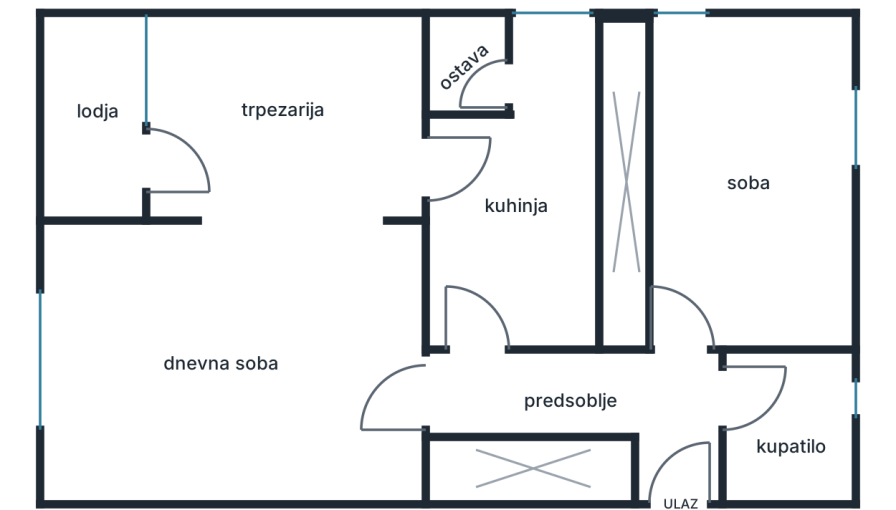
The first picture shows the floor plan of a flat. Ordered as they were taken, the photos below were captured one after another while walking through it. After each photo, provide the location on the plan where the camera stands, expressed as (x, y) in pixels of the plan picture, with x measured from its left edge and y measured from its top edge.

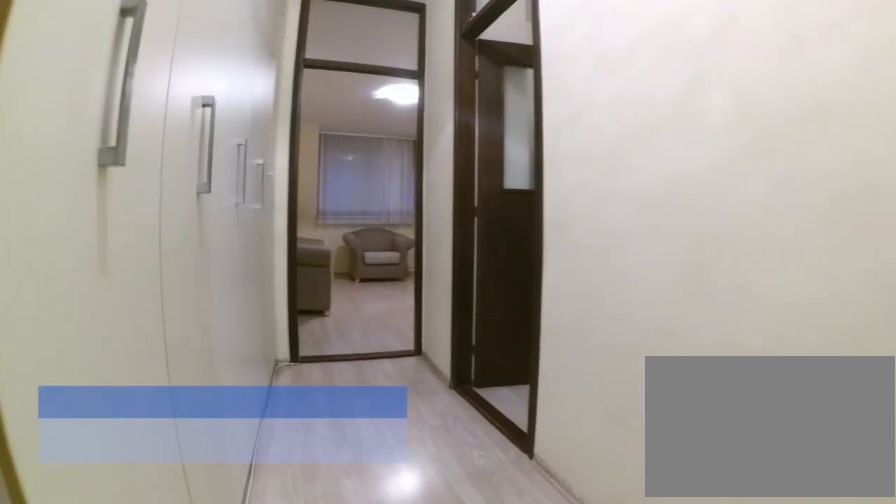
(655, 401)
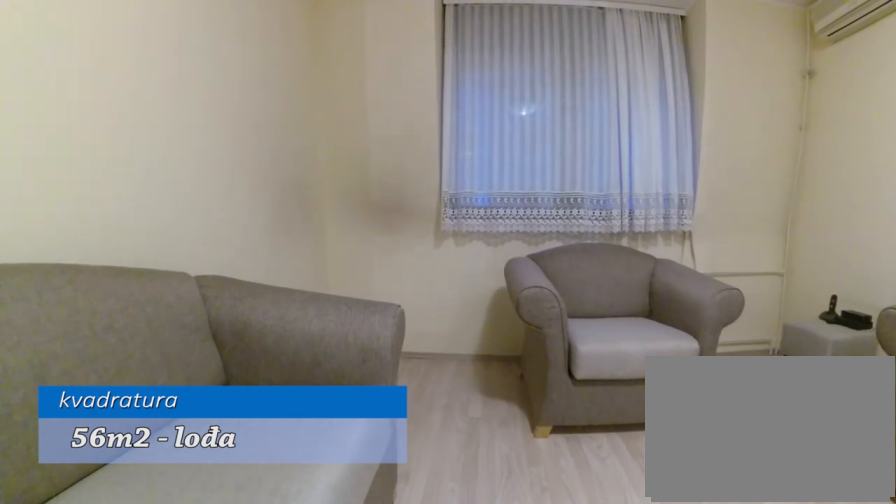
(291, 394)
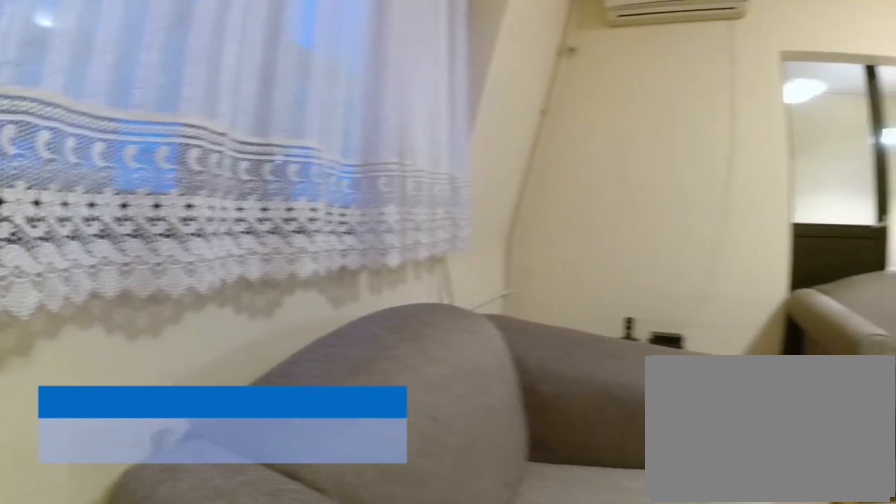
(75, 426)
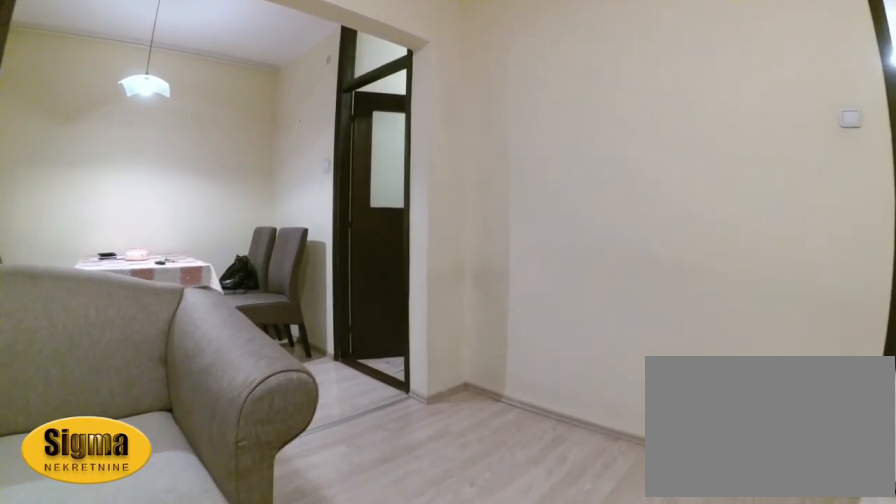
(195, 372)
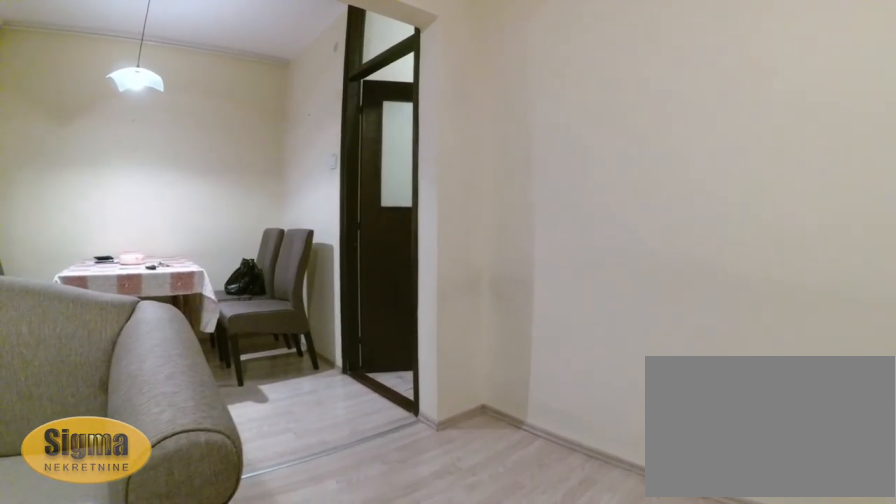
(214, 363)
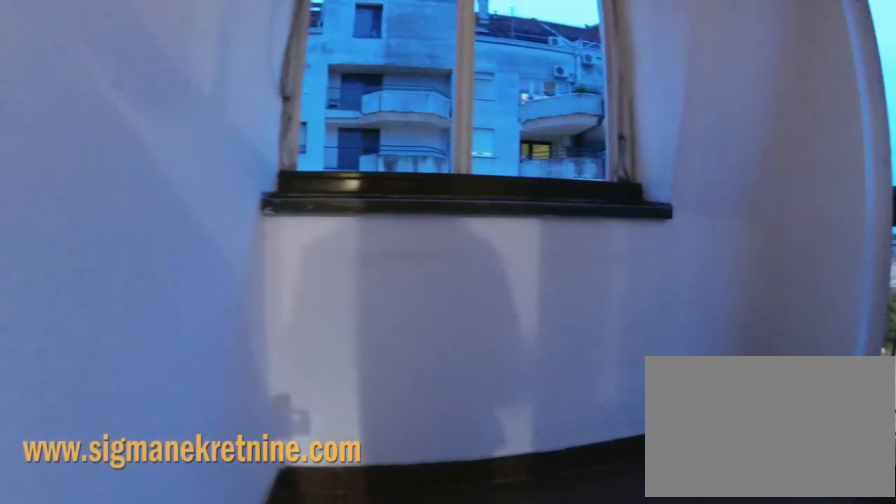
(162, 162)
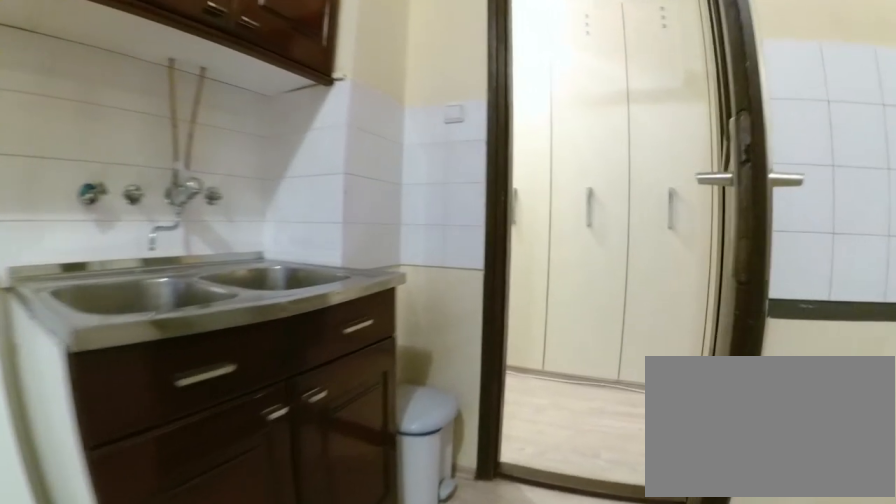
(529, 211)
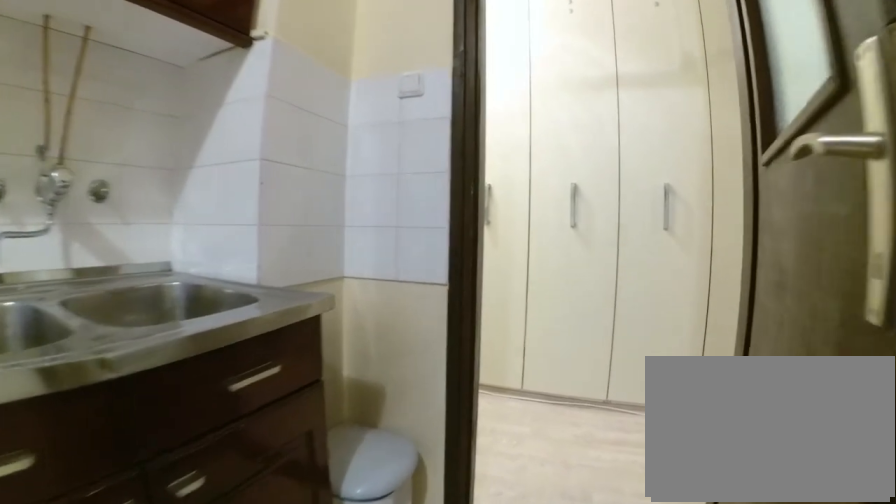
(519, 242)
